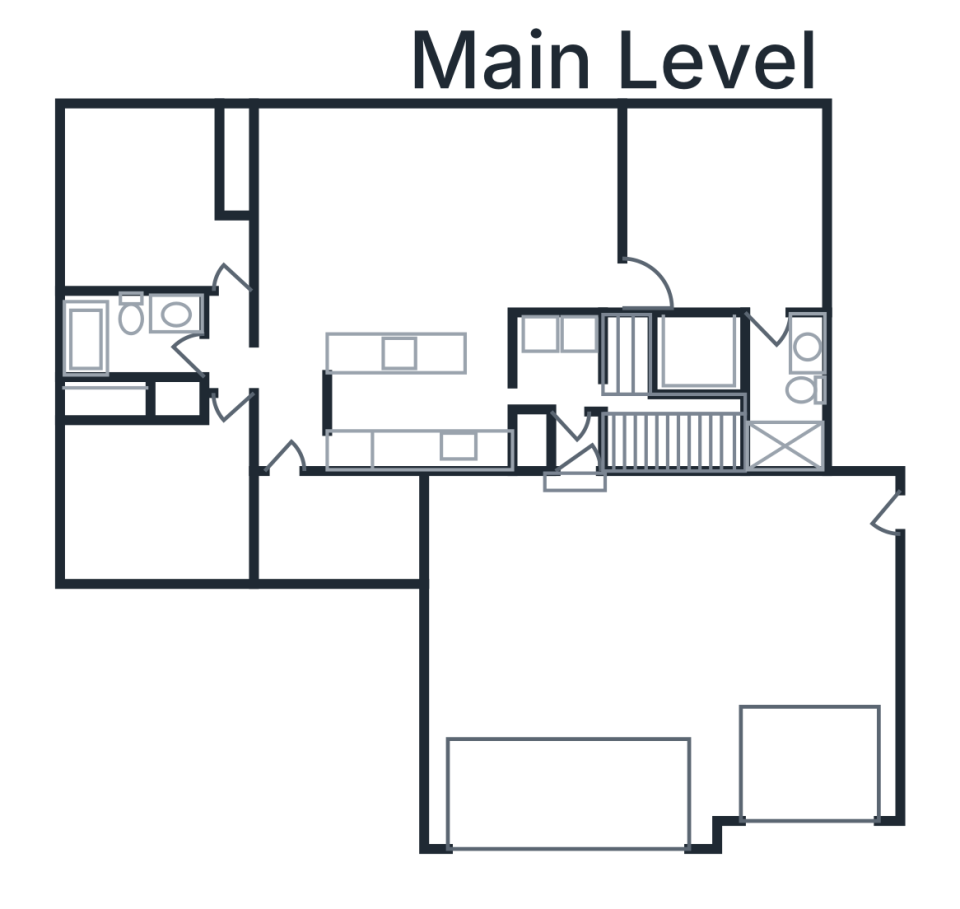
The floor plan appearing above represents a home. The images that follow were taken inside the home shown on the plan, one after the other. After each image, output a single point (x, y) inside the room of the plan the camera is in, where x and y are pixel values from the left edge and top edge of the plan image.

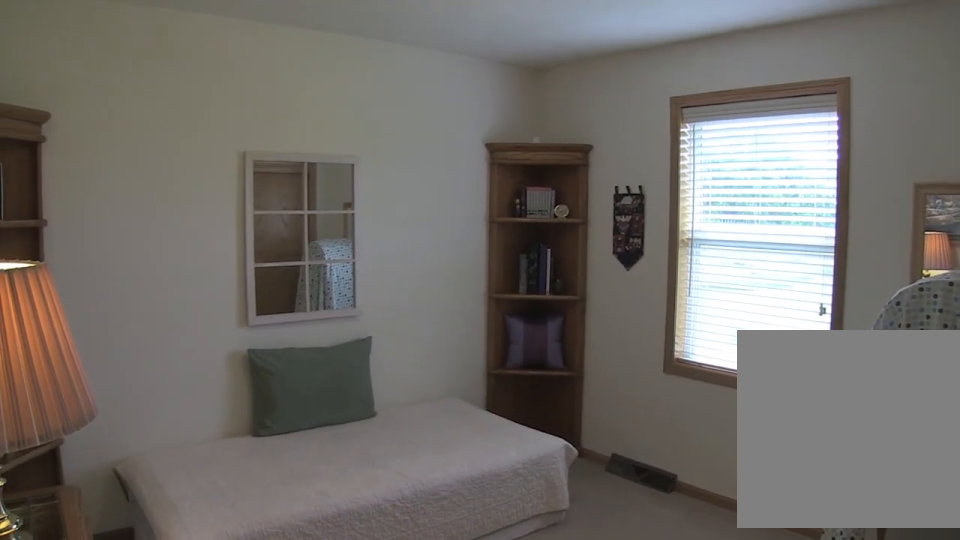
(152, 204)
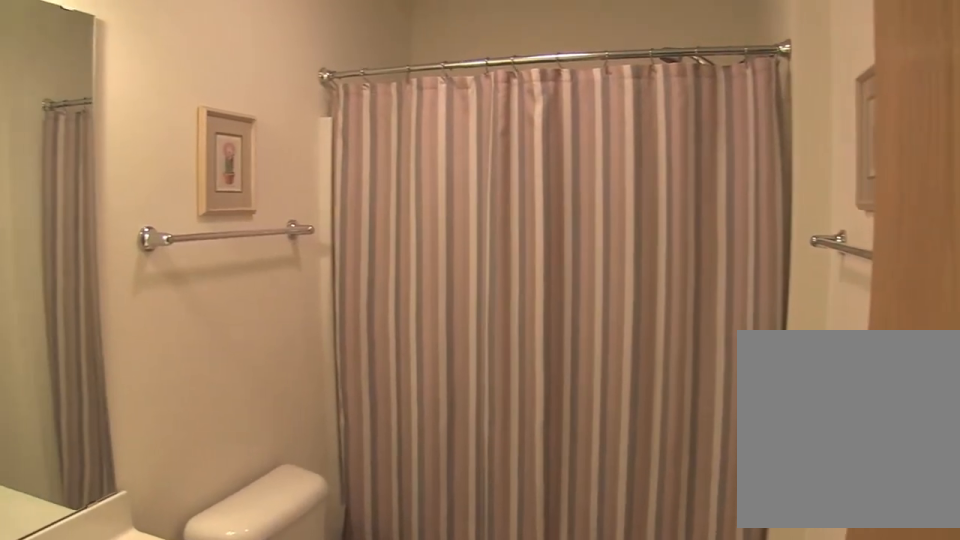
(137, 339)
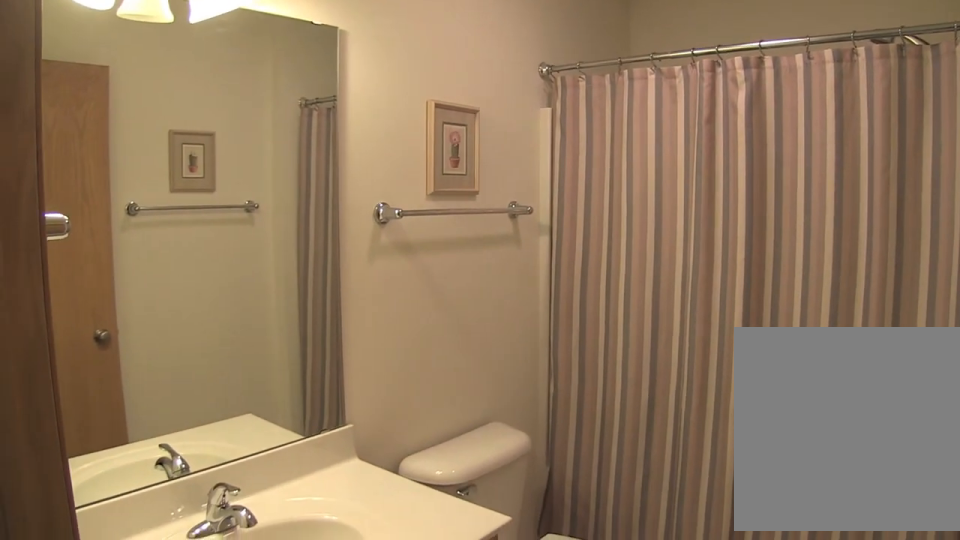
(137, 339)
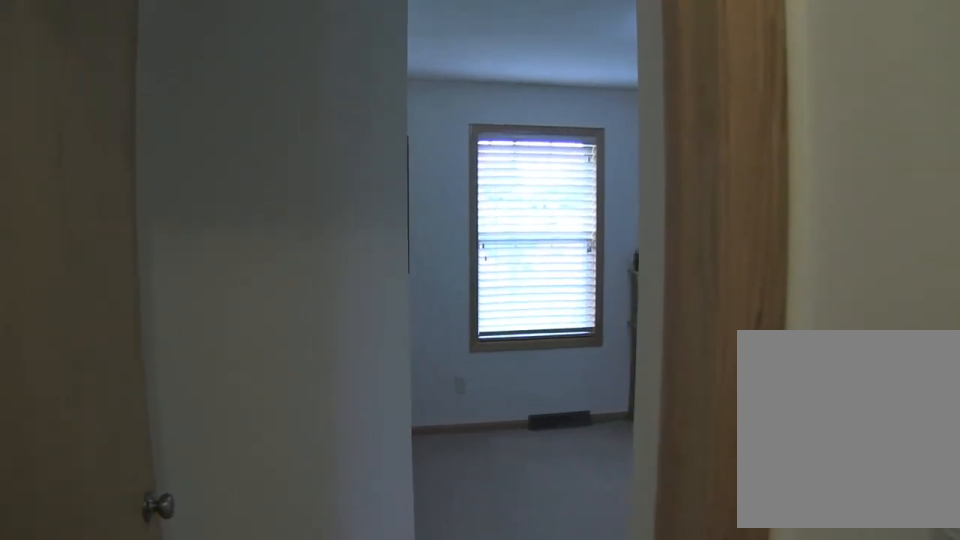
(166, 498)
